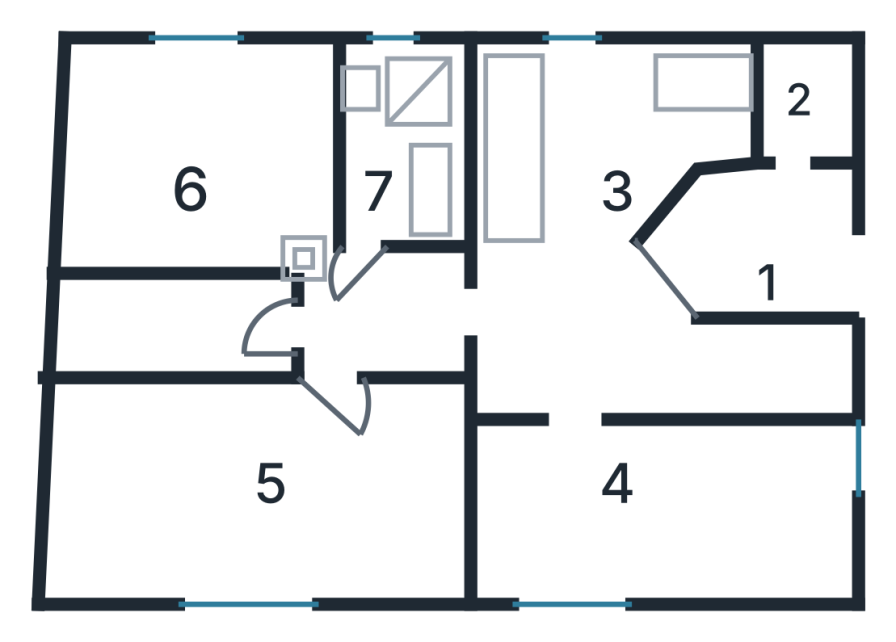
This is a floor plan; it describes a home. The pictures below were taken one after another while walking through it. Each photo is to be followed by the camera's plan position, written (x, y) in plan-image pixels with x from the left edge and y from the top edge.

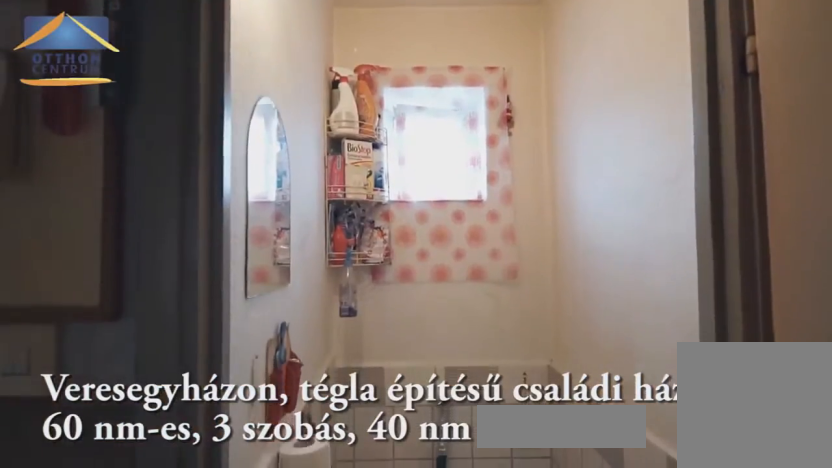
(771, 217)
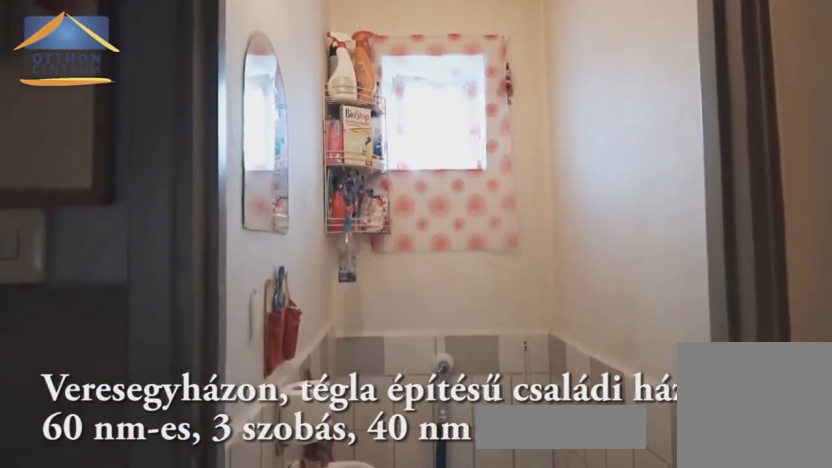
(789, 220)
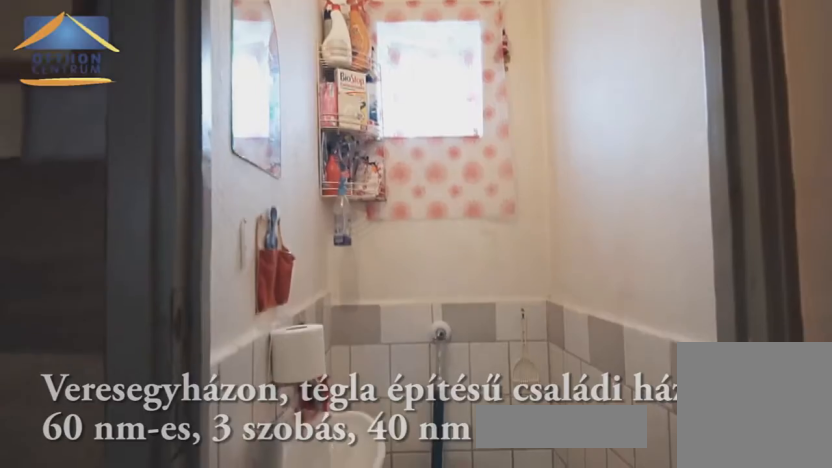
(788, 221)
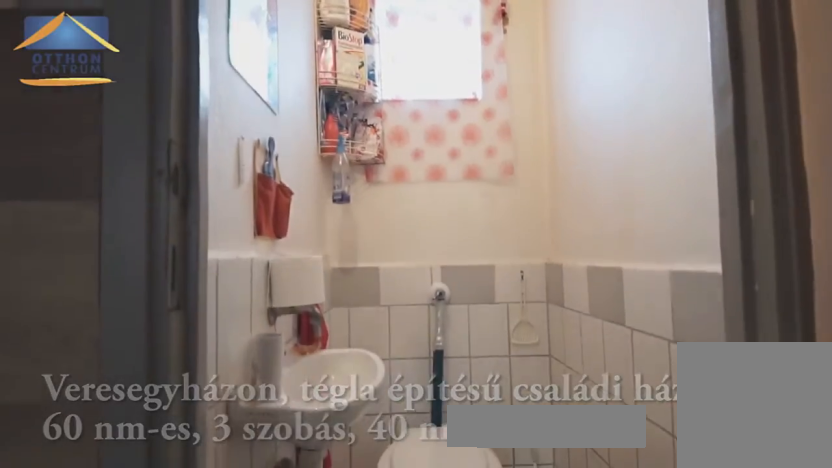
(788, 221)
